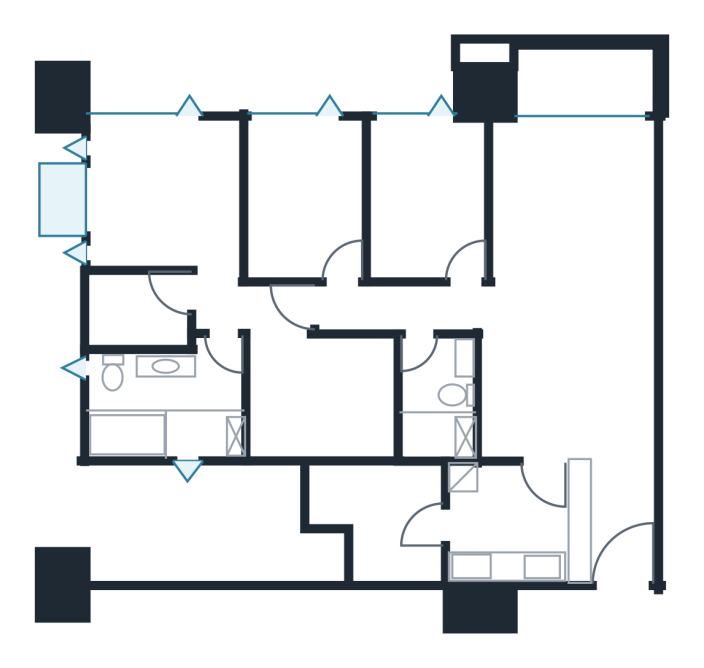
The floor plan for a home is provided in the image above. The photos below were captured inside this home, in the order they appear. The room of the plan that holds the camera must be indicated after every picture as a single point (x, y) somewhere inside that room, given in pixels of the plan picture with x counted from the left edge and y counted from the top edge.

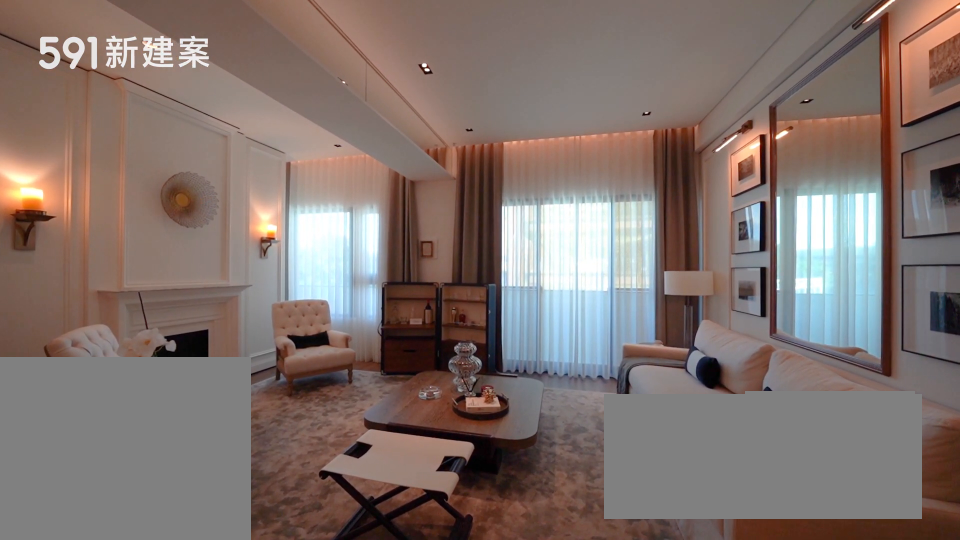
(508, 198)
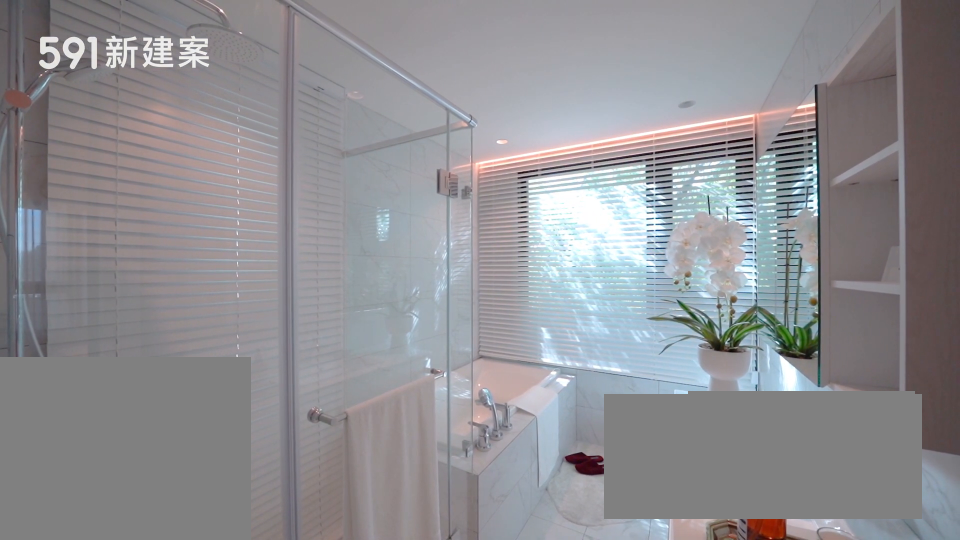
(158, 402)
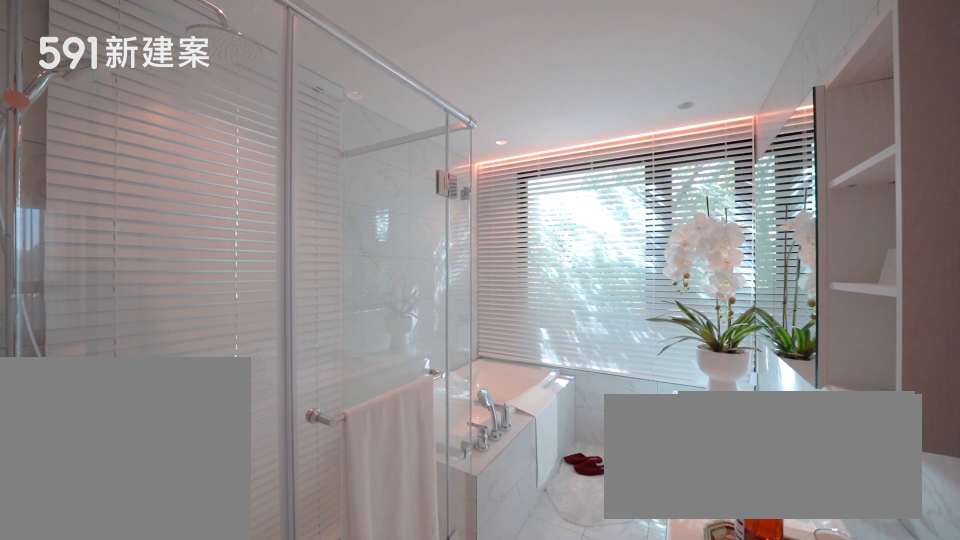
(158, 402)
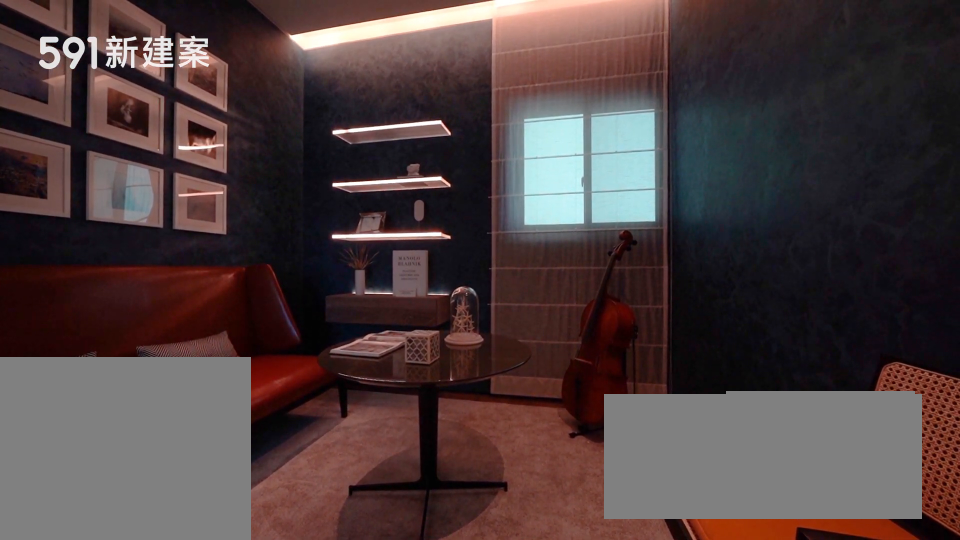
(328, 398)
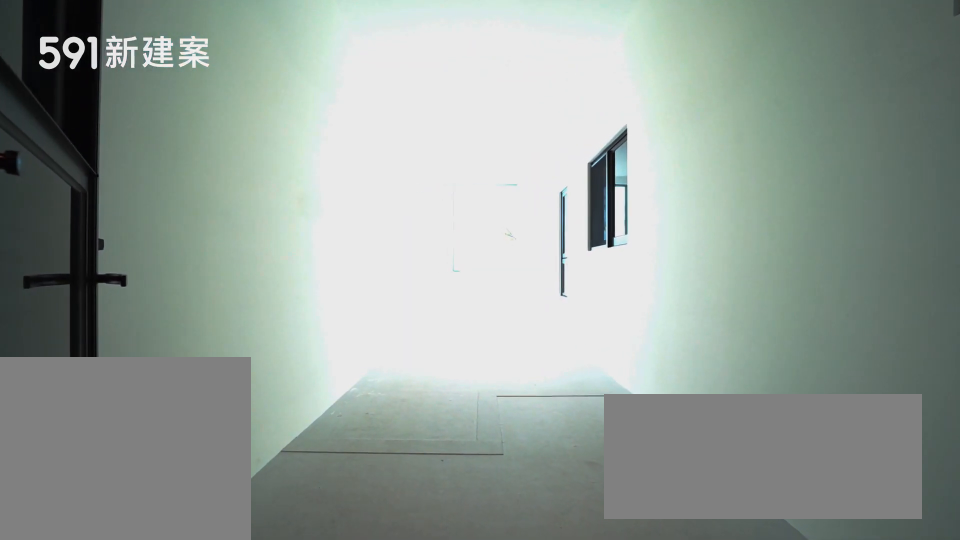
(380, 517)
